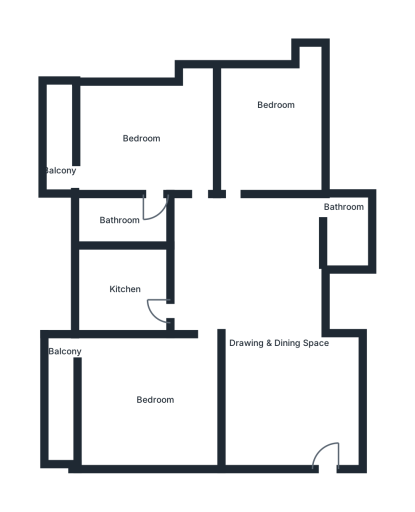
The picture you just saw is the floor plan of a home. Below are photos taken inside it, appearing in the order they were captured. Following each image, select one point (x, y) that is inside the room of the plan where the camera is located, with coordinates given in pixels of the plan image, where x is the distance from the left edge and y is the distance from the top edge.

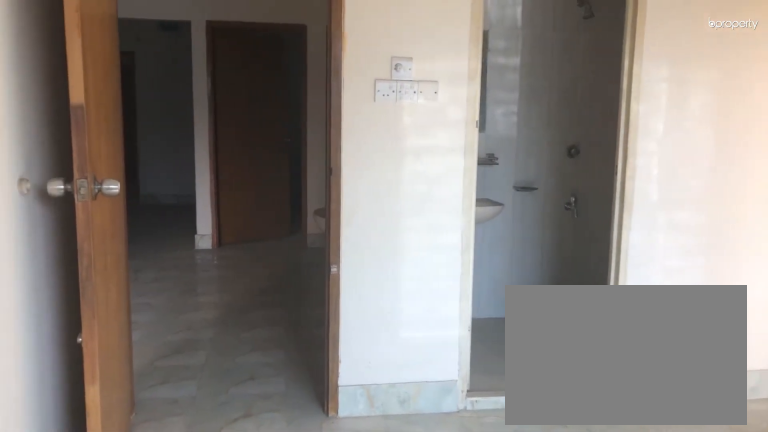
(131, 143)
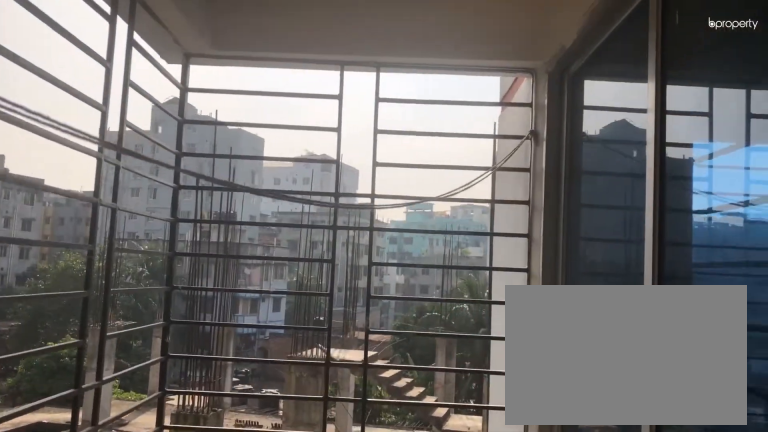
(57, 153)
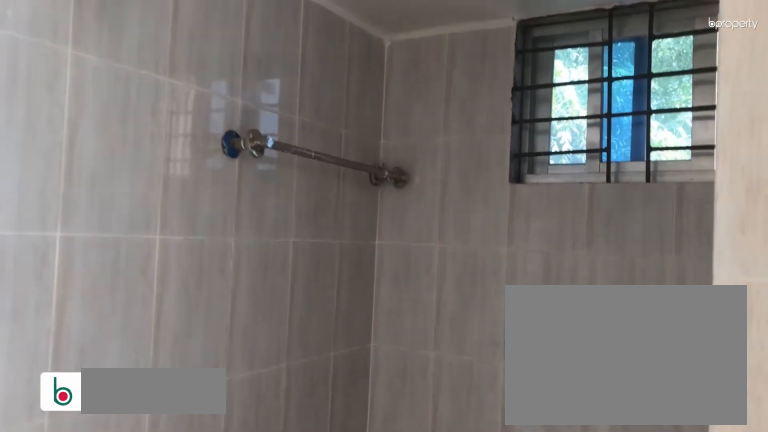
(121, 217)
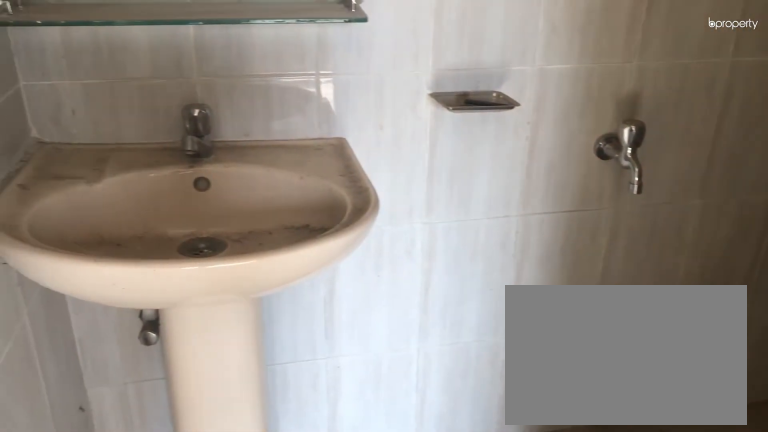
(121, 217)
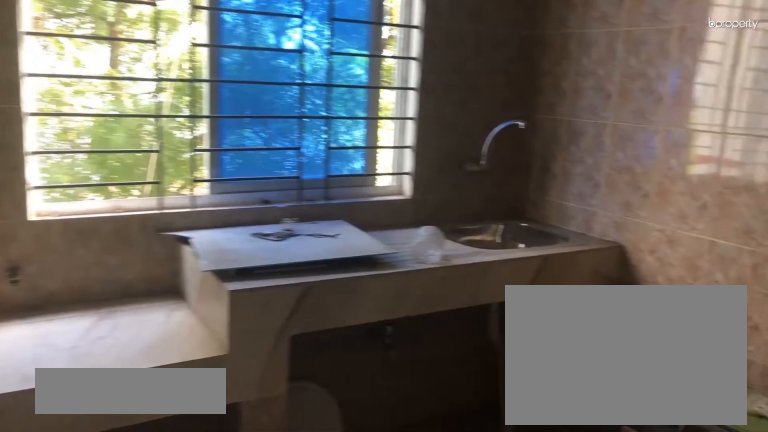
(133, 292)
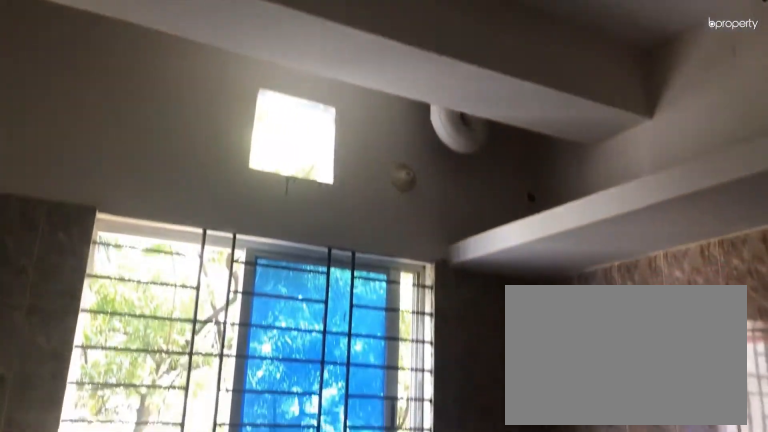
(133, 292)
